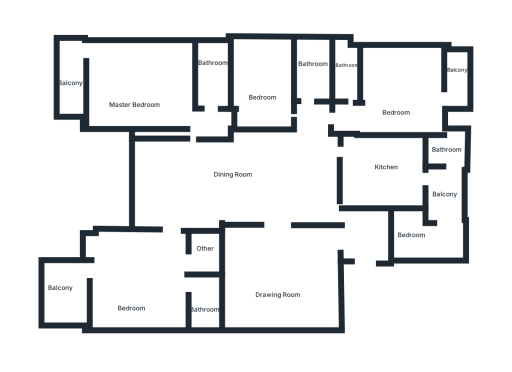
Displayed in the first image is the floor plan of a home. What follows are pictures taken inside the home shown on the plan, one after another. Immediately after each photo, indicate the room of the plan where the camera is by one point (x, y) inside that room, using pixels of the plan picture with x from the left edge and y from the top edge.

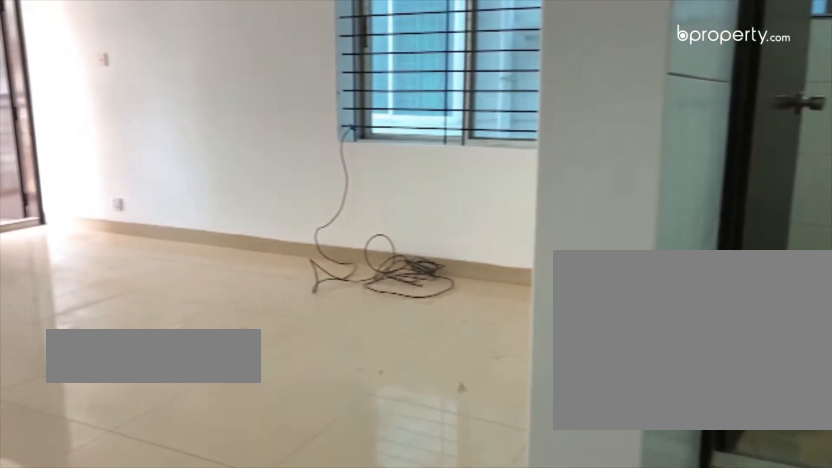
(137, 85)
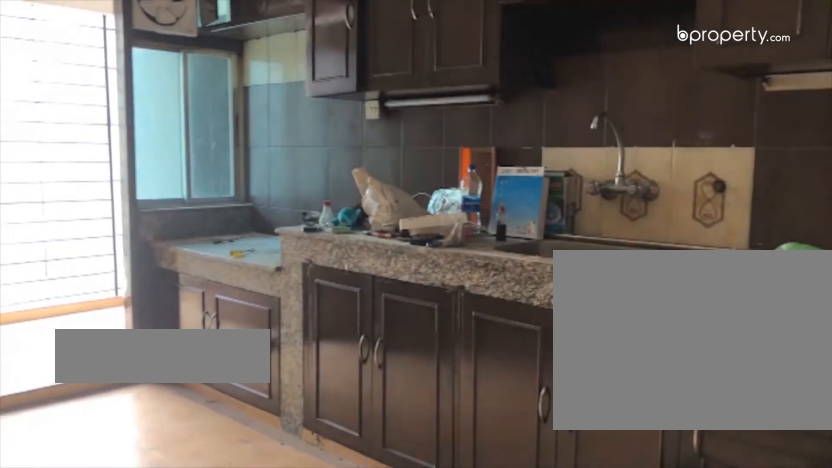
(386, 166)
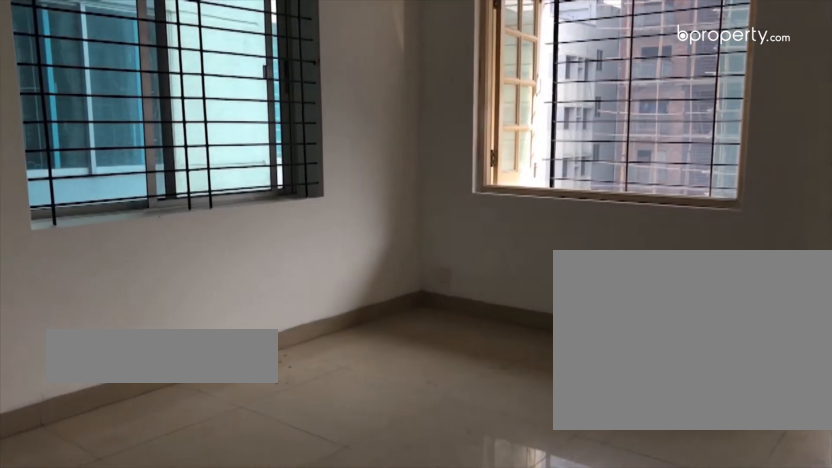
(396, 89)
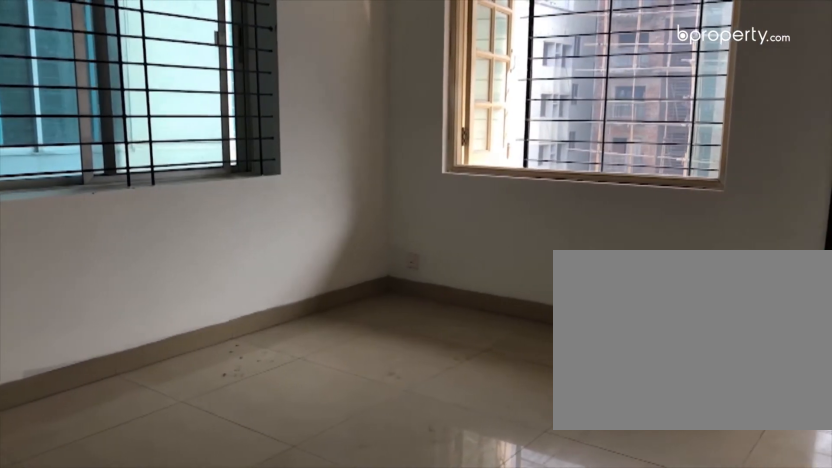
(396, 89)
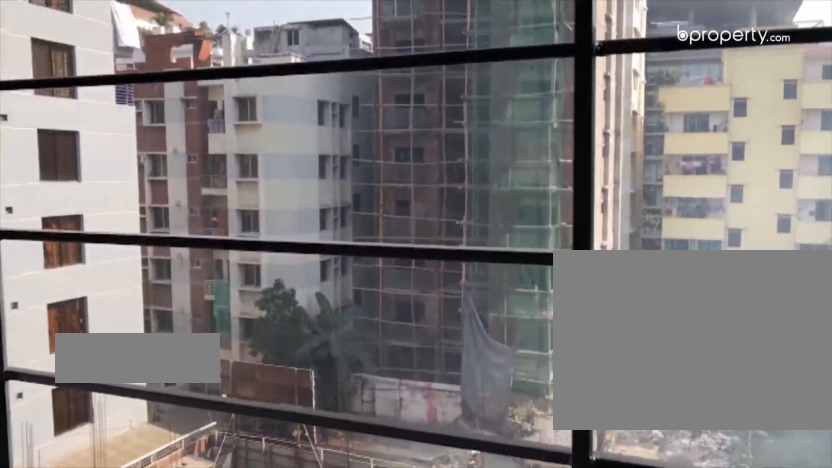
(456, 79)
